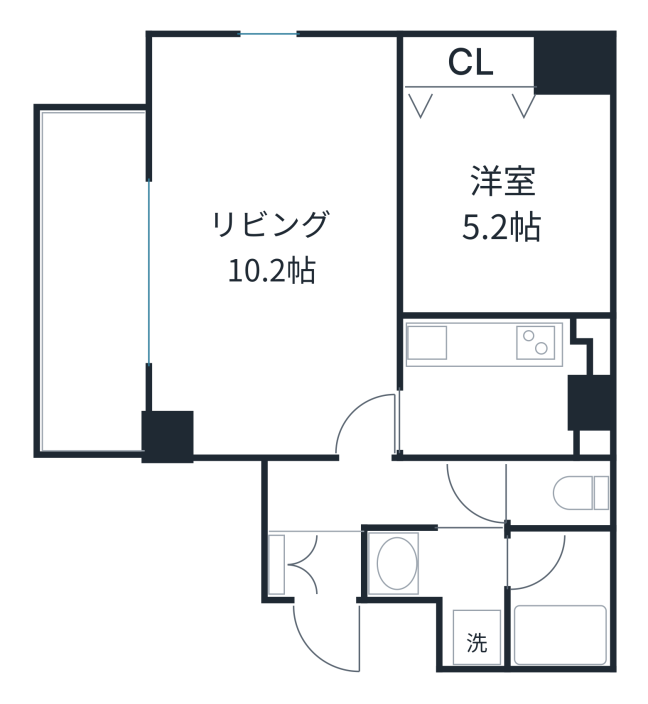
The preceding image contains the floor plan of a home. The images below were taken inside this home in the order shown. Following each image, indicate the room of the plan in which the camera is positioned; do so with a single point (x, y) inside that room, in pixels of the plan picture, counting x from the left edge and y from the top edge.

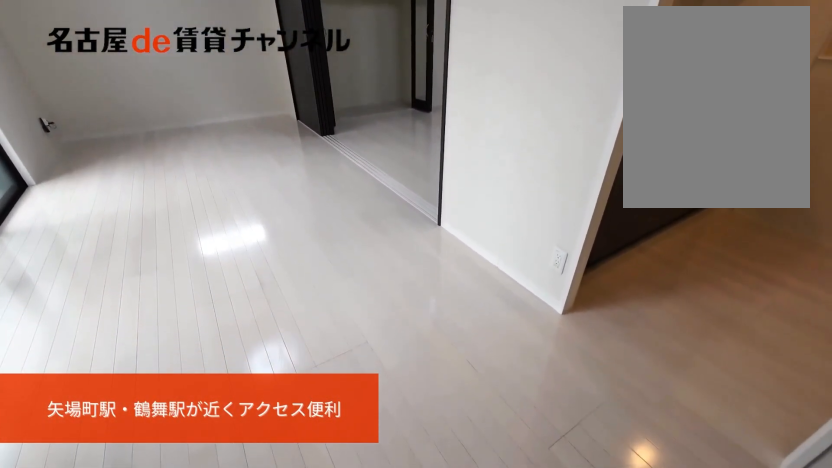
(275, 247)
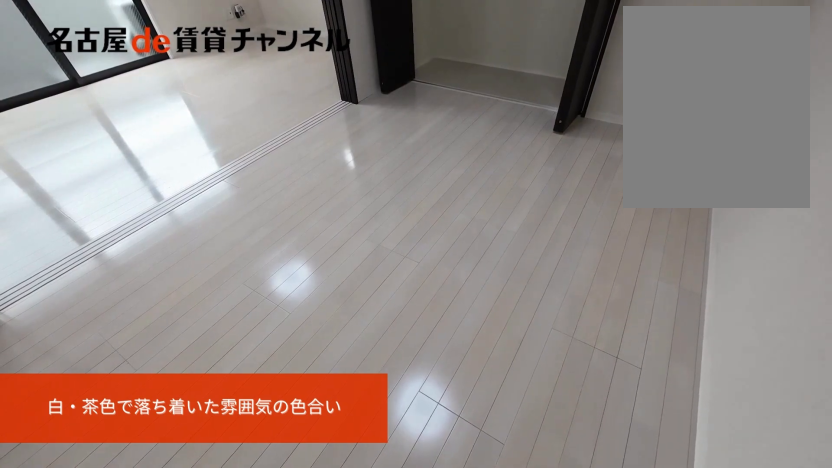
(506, 201)
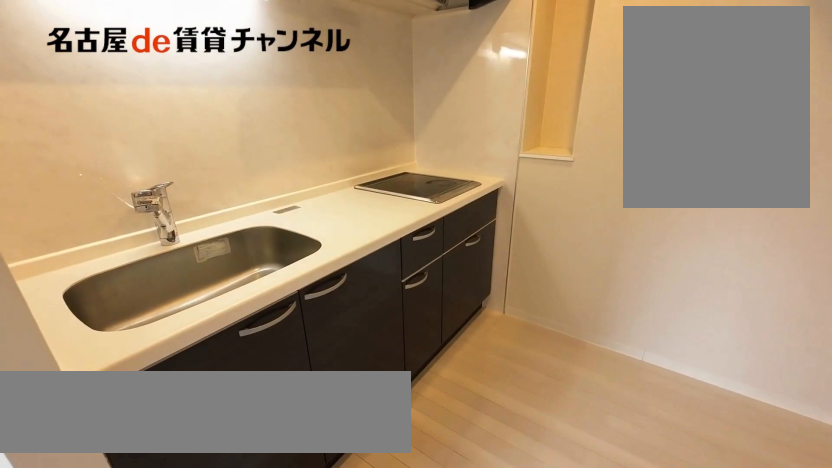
(503, 385)
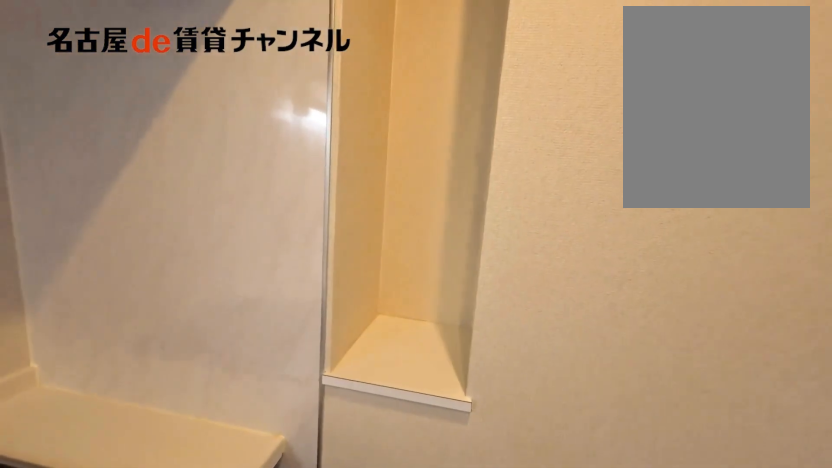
(503, 385)
